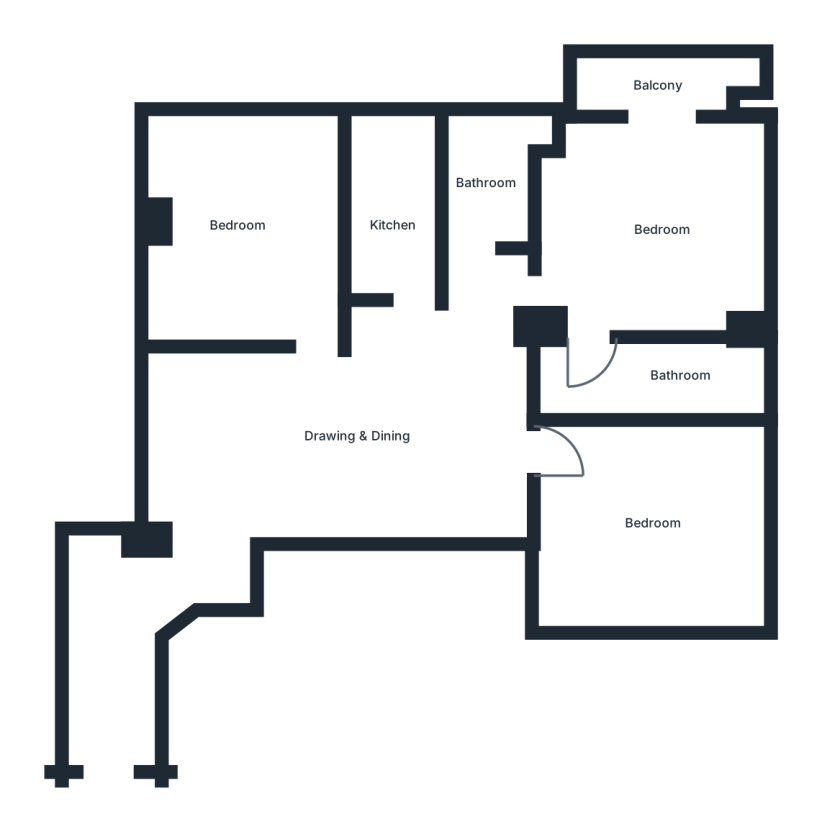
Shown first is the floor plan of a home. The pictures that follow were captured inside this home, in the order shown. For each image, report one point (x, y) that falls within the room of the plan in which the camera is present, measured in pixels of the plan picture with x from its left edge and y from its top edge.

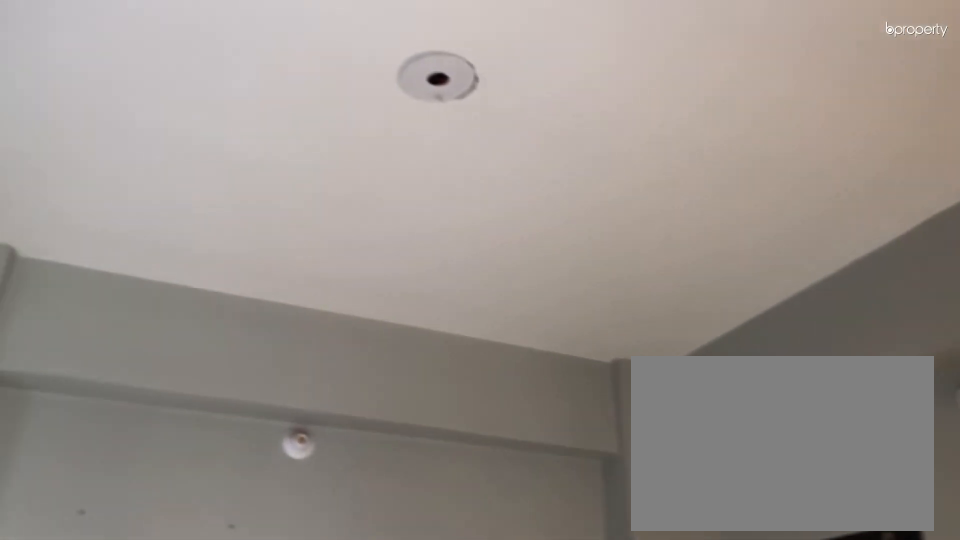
(657, 205)
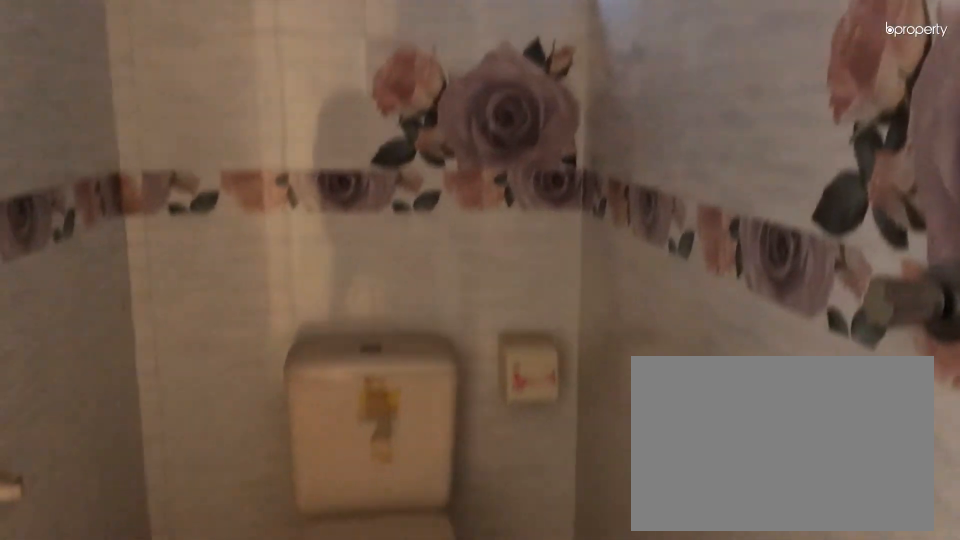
(632, 377)
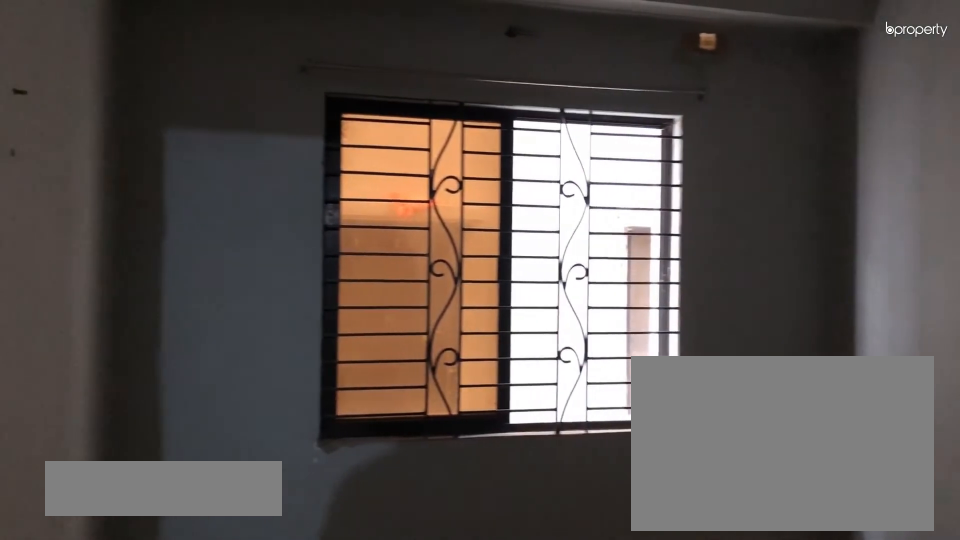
(653, 514)
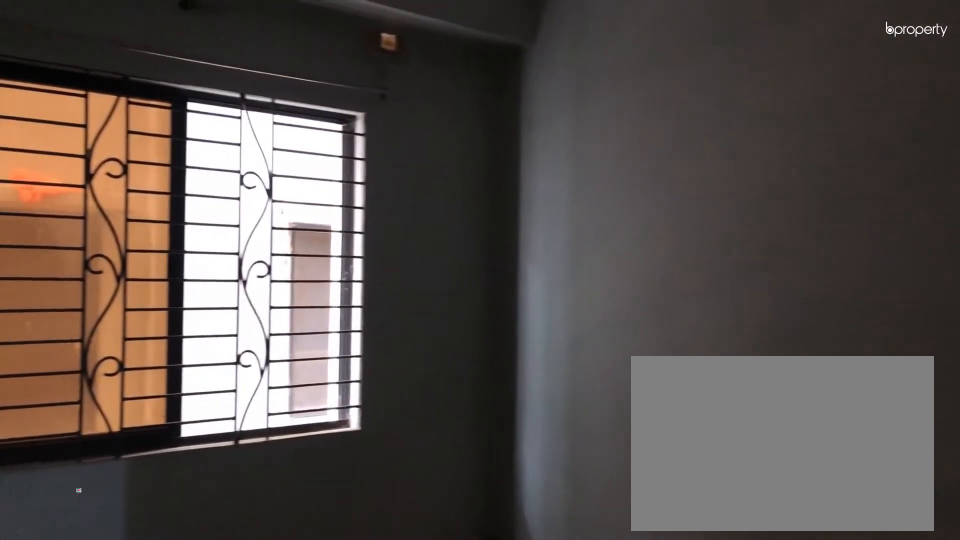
(653, 514)
